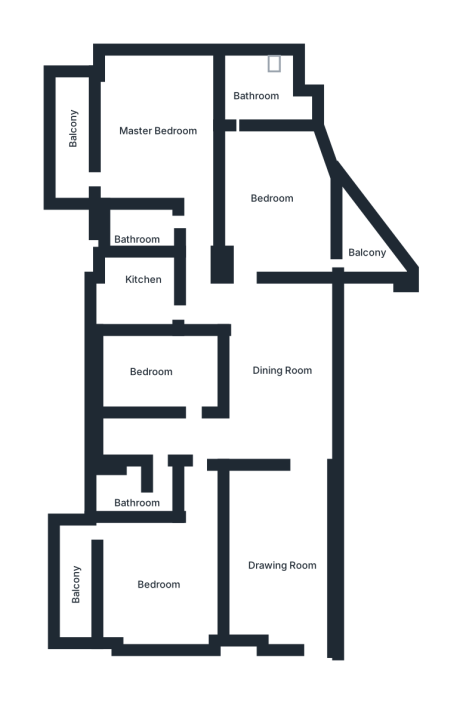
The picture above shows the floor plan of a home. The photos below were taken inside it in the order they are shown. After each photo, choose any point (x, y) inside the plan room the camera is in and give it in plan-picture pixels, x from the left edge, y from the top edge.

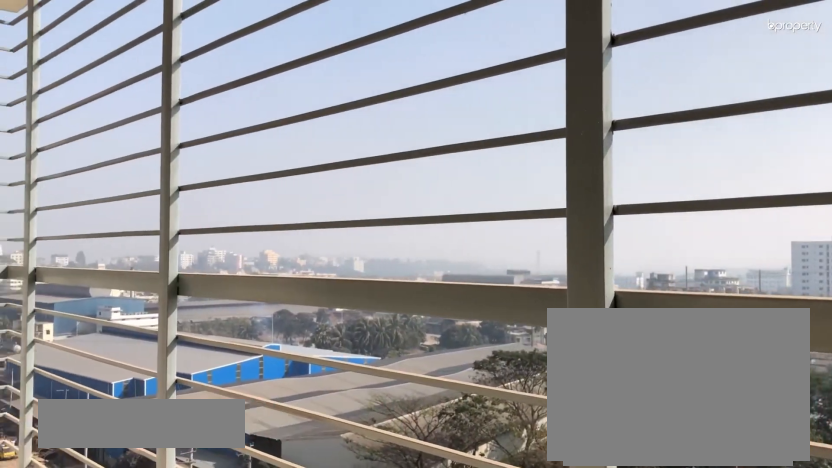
(70, 573)
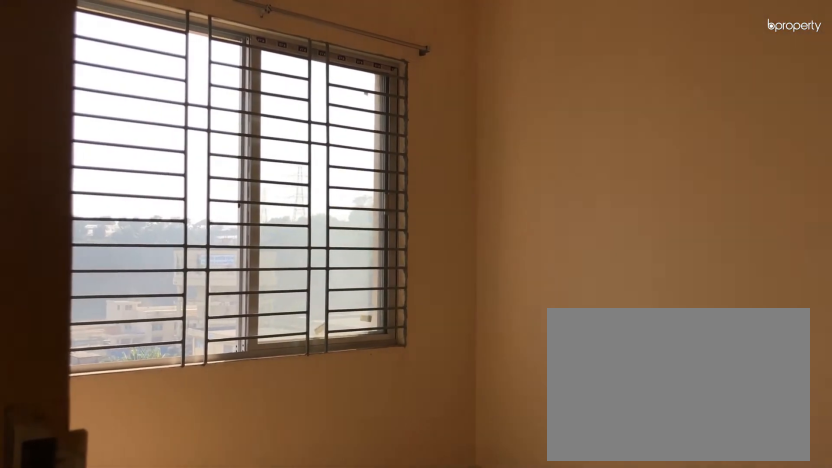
(148, 369)
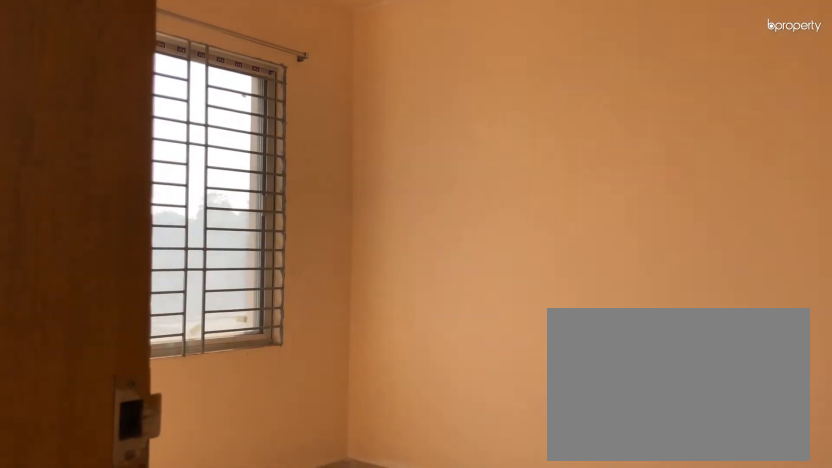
(148, 369)
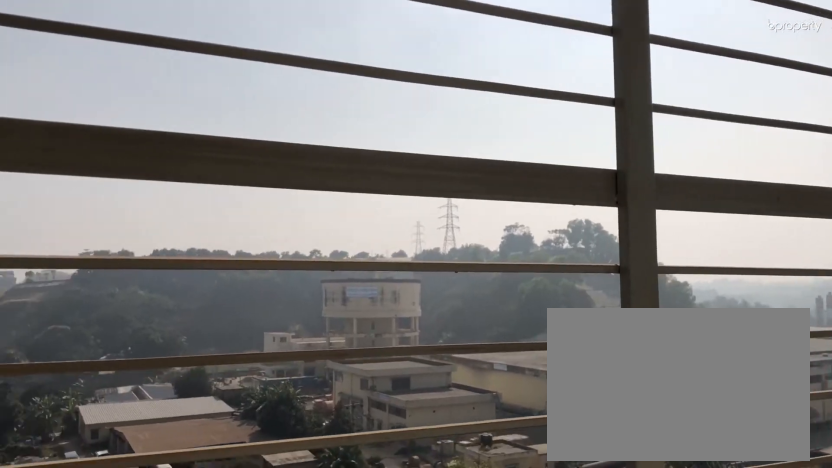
(77, 134)
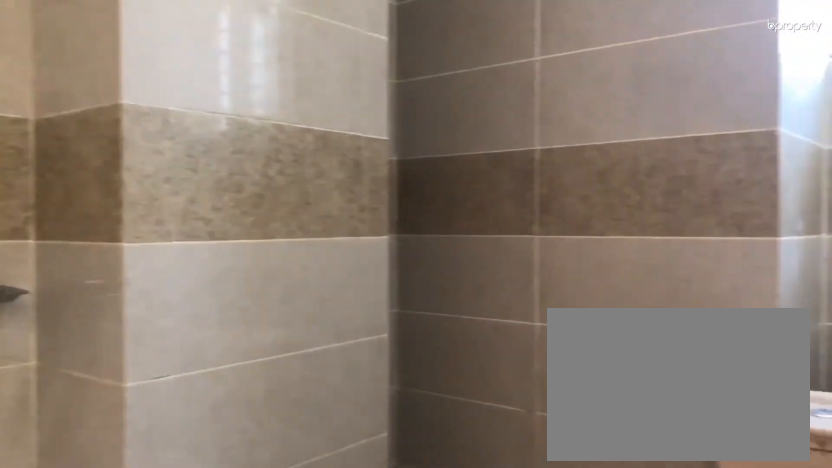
(255, 89)
